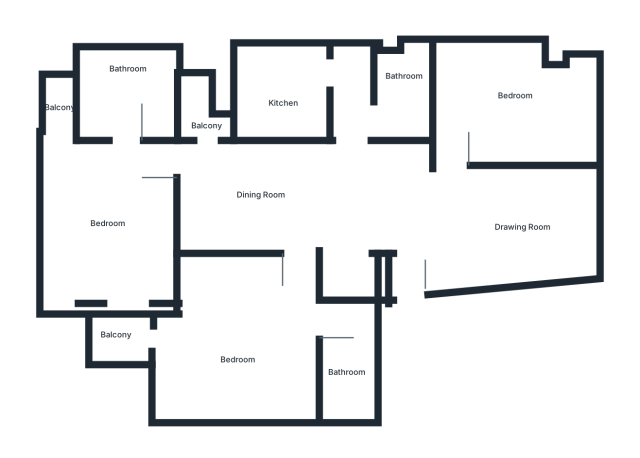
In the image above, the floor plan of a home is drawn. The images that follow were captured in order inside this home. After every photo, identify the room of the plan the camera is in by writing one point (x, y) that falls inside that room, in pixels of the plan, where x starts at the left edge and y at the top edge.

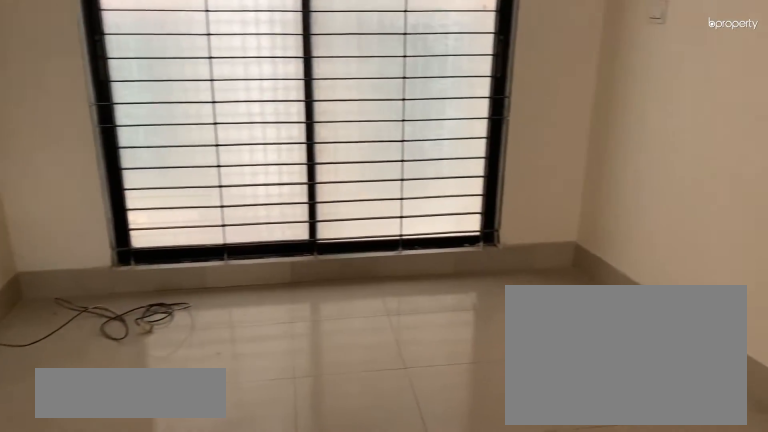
(494, 219)
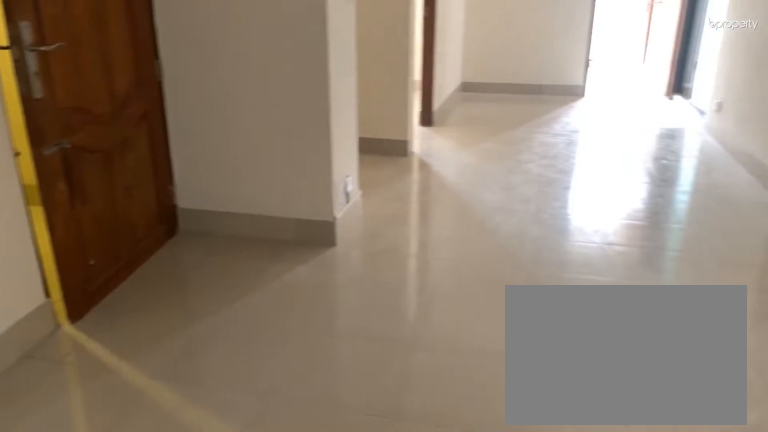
(494, 219)
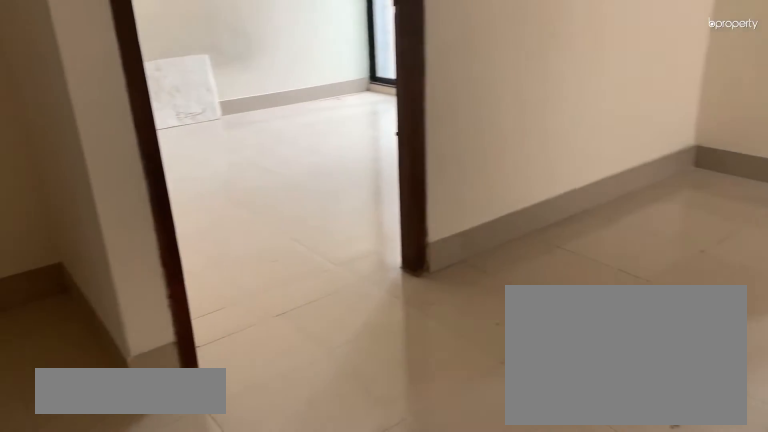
(318, 197)
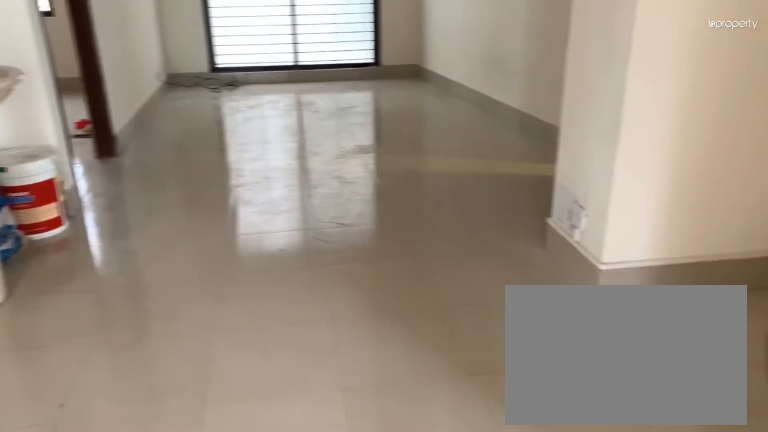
(318, 197)
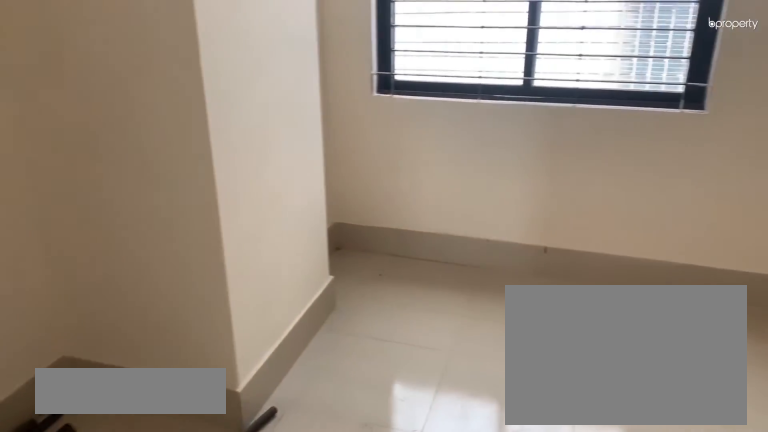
(520, 98)
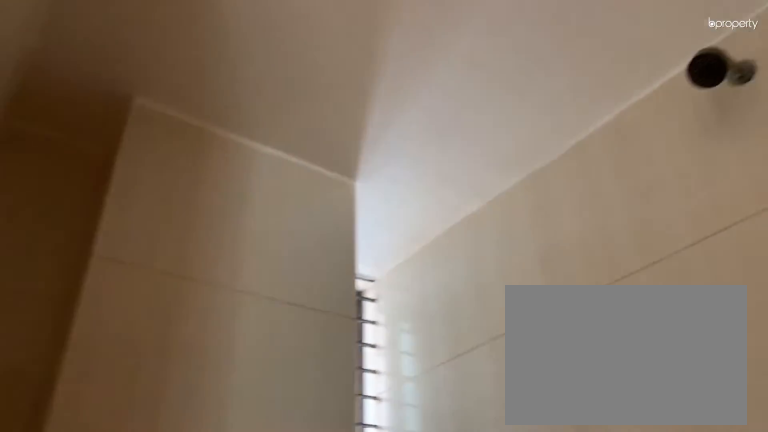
(399, 108)
